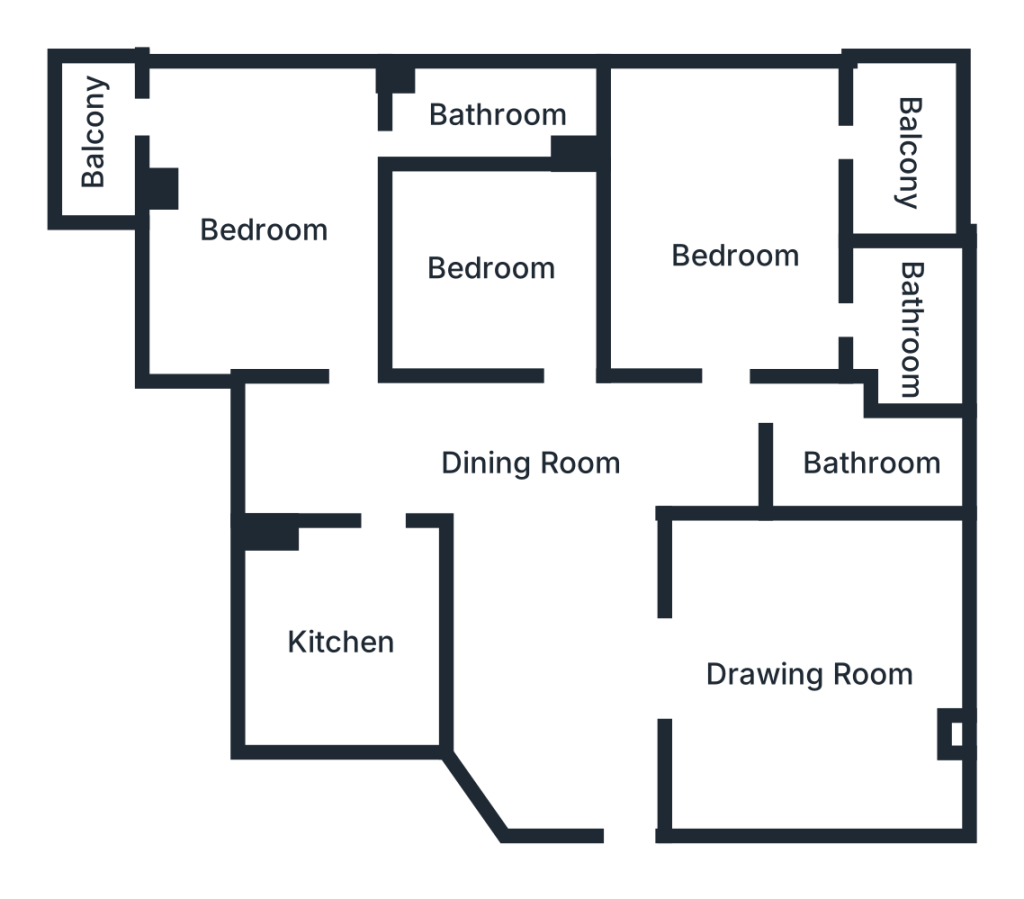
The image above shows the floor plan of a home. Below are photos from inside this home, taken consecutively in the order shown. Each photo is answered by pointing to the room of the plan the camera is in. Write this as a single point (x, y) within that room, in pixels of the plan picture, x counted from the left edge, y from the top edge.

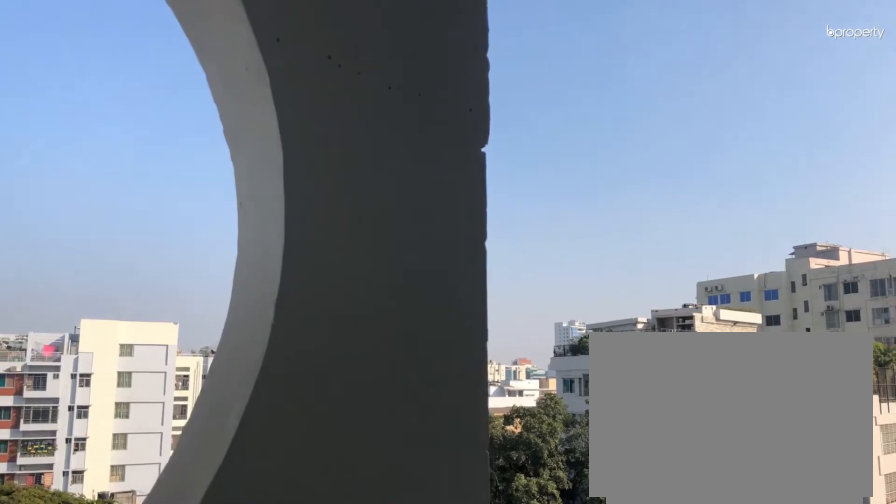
(909, 153)
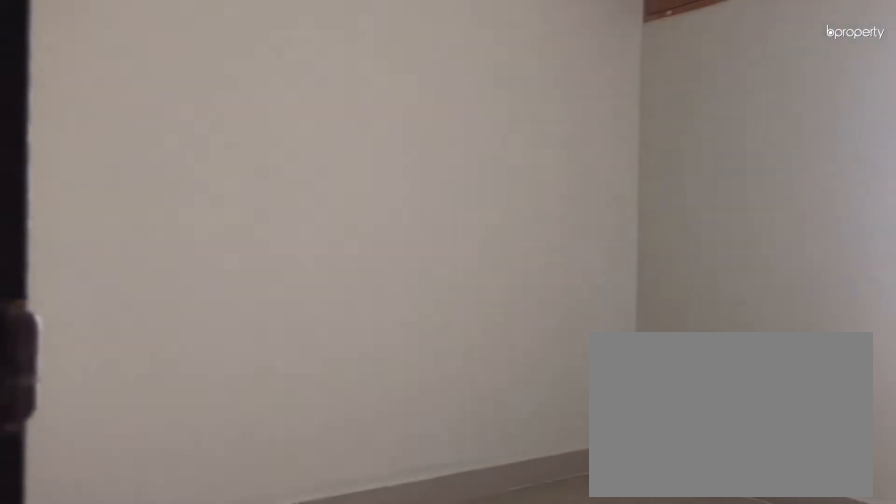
(491, 265)
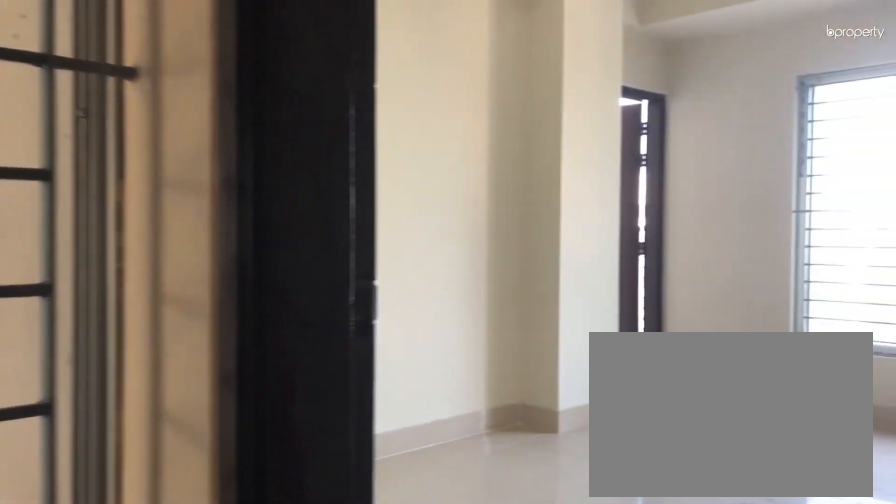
(267, 230)
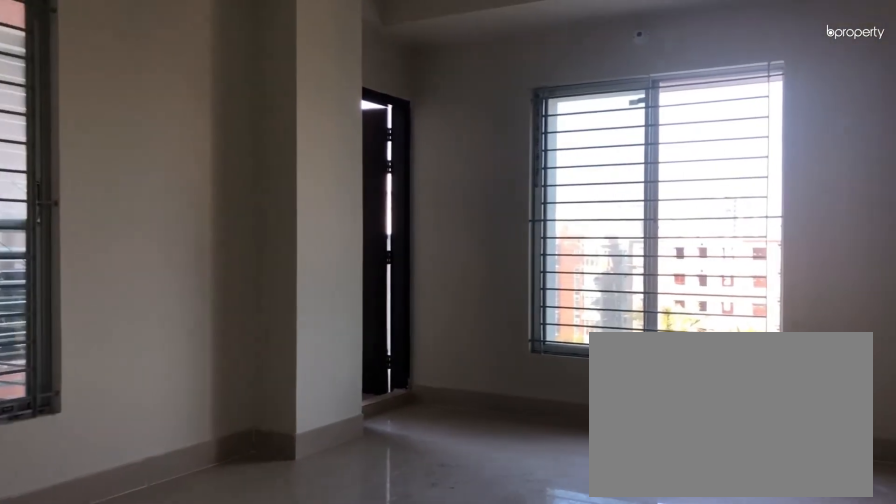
(267, 230)
